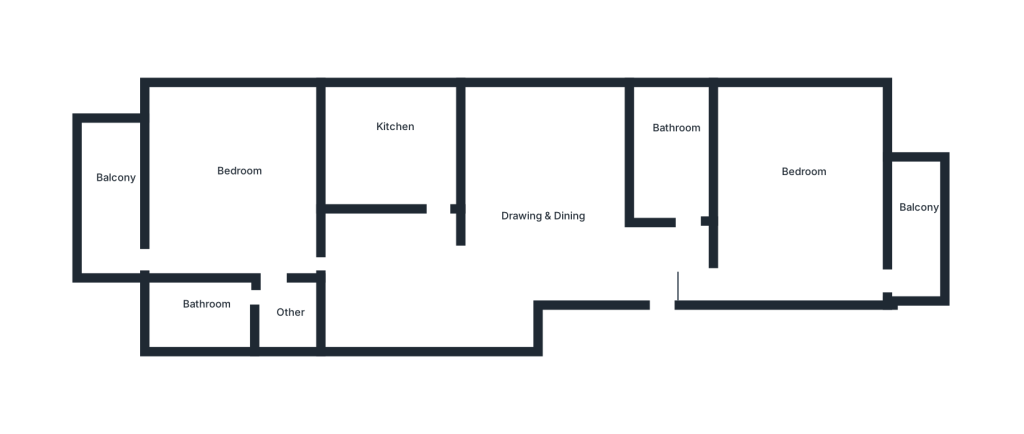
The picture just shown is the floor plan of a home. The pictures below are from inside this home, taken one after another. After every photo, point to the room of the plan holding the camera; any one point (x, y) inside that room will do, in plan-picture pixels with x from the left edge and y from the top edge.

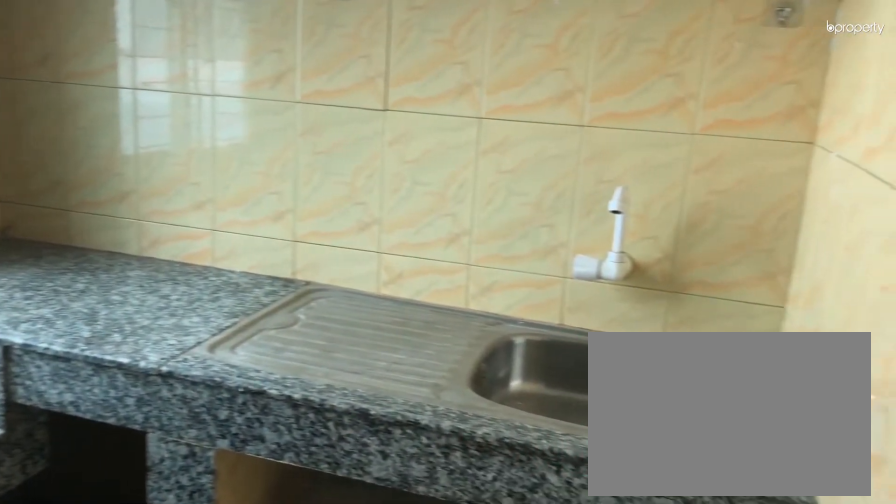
(400, 146)
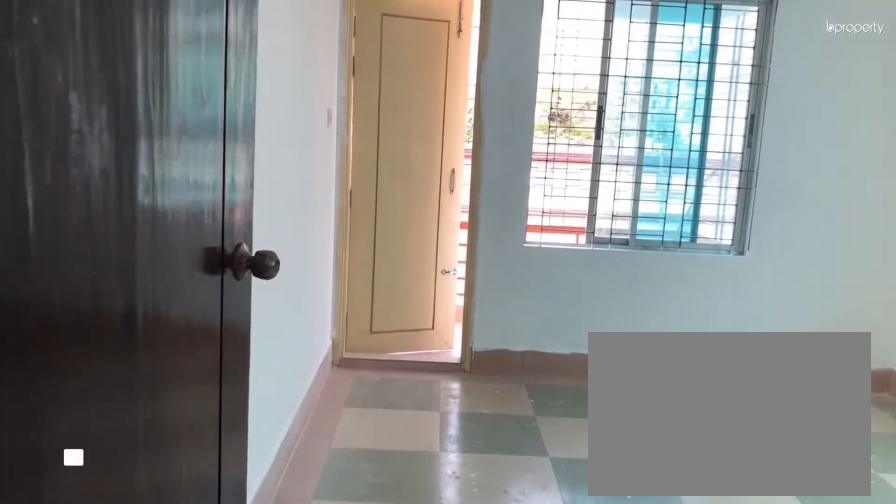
(234, 180)
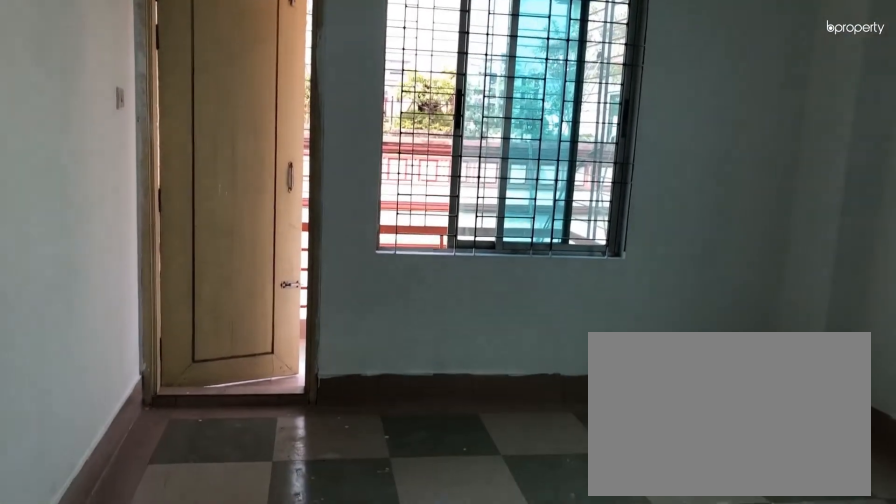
(234, 180)
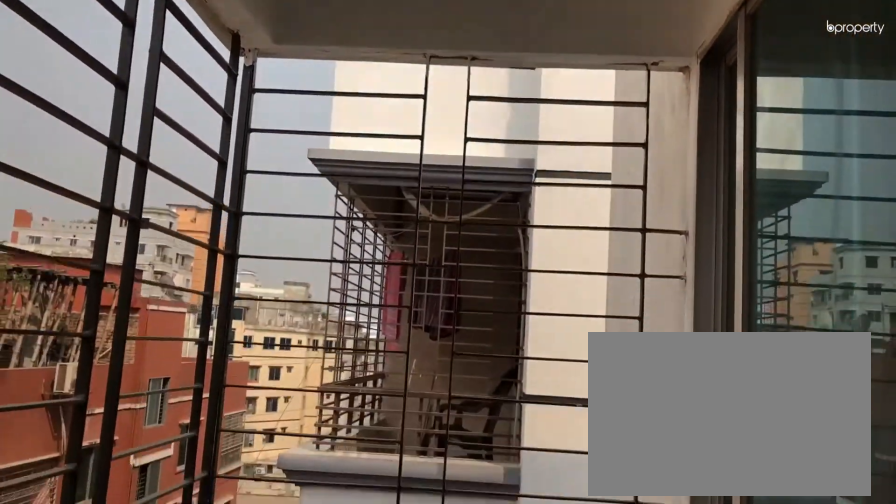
(108, 185)
